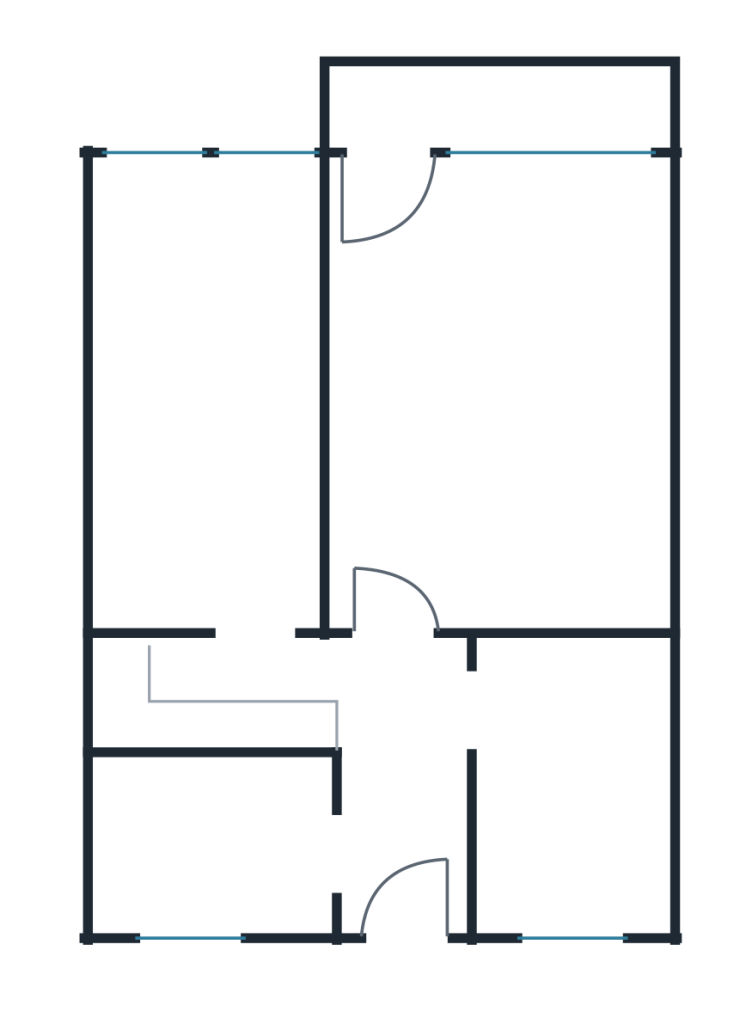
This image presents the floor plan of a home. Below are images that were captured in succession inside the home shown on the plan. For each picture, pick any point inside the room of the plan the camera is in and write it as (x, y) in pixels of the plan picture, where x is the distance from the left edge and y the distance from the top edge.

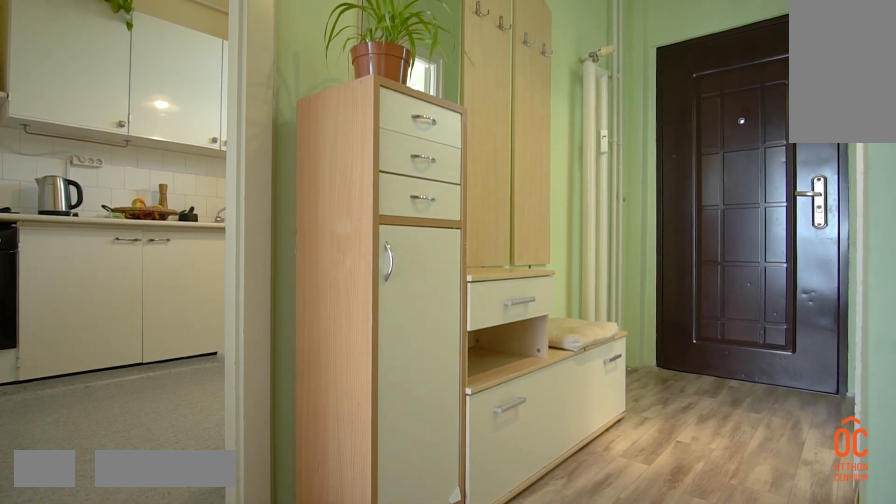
(401, 778)
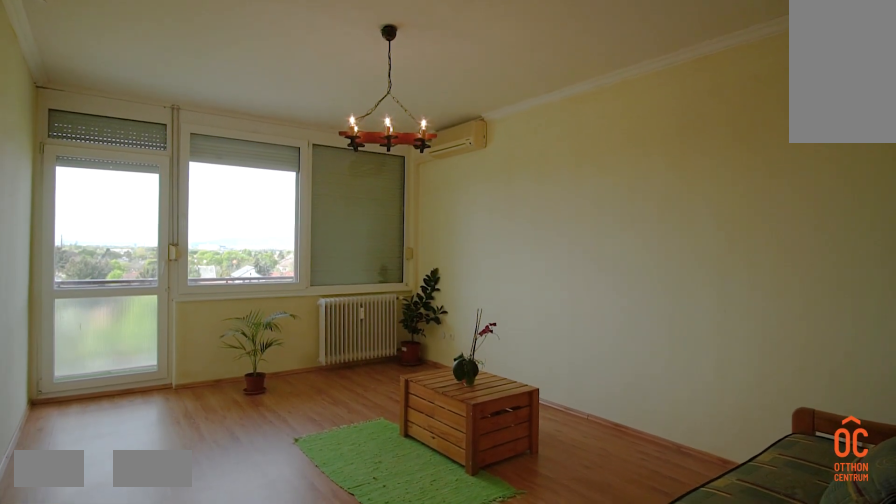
(512, 403)
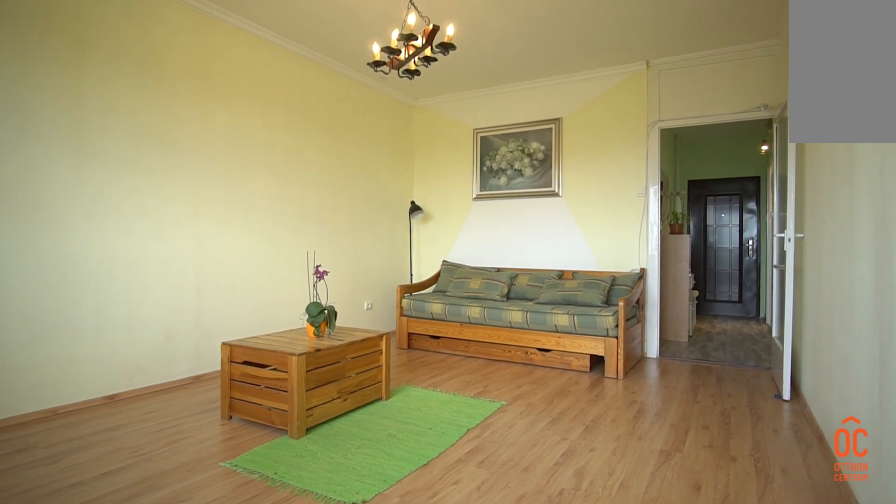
(512, 404)
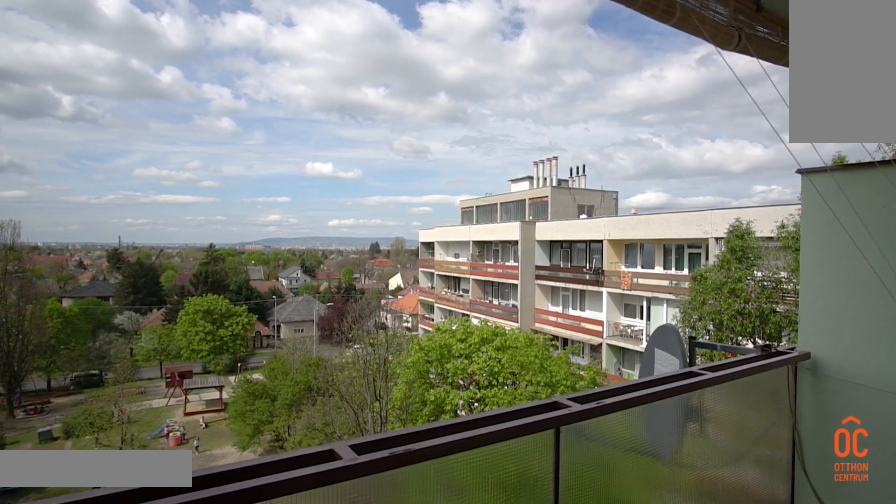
(515, 110)
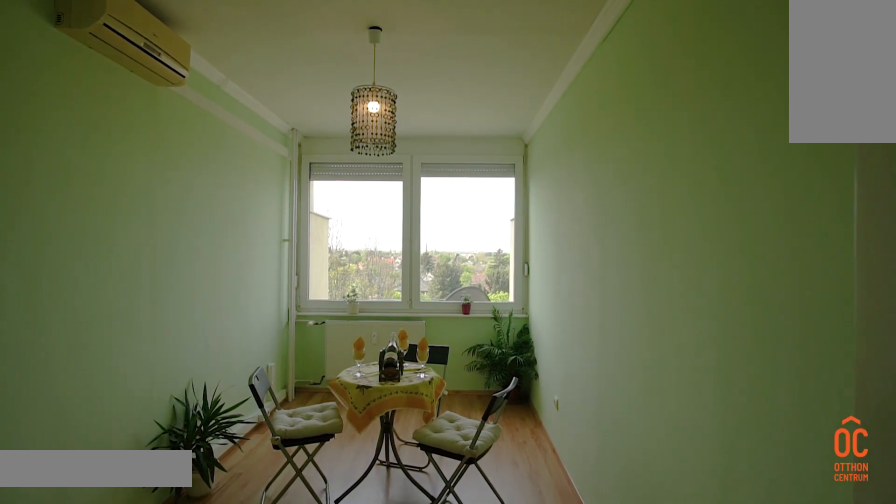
(217, 385)
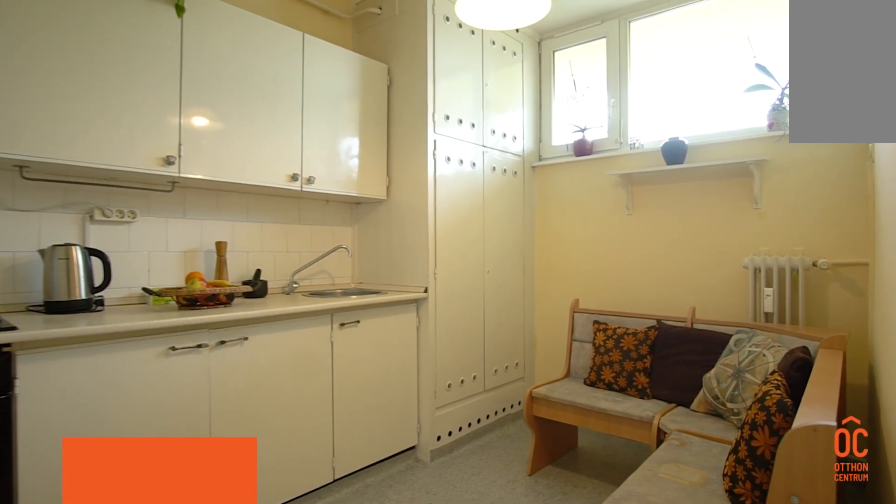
(578, 796)
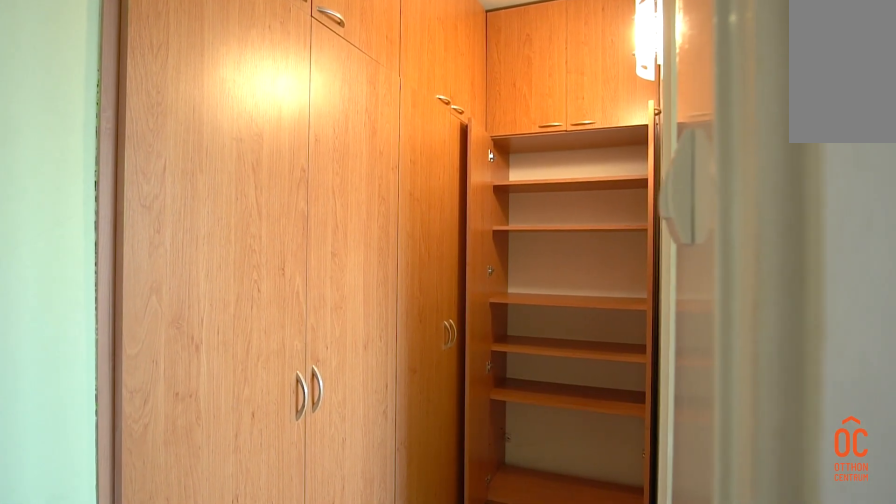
(206, 695)
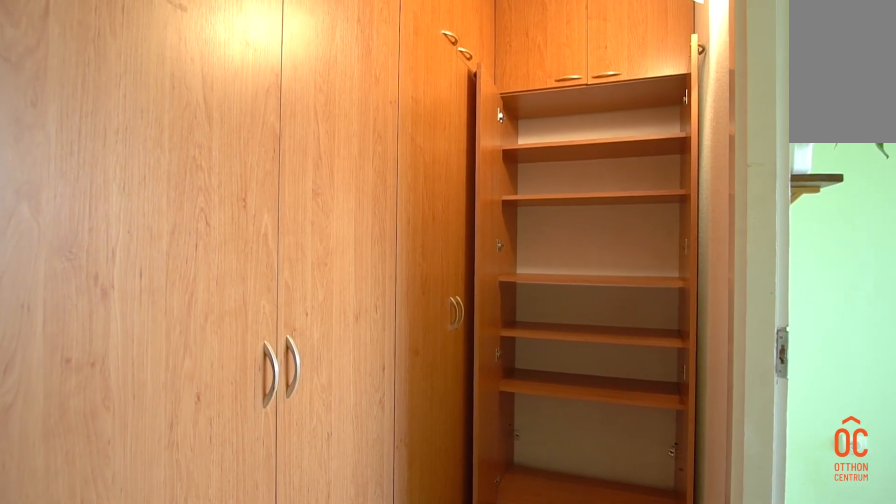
(207, 694)
